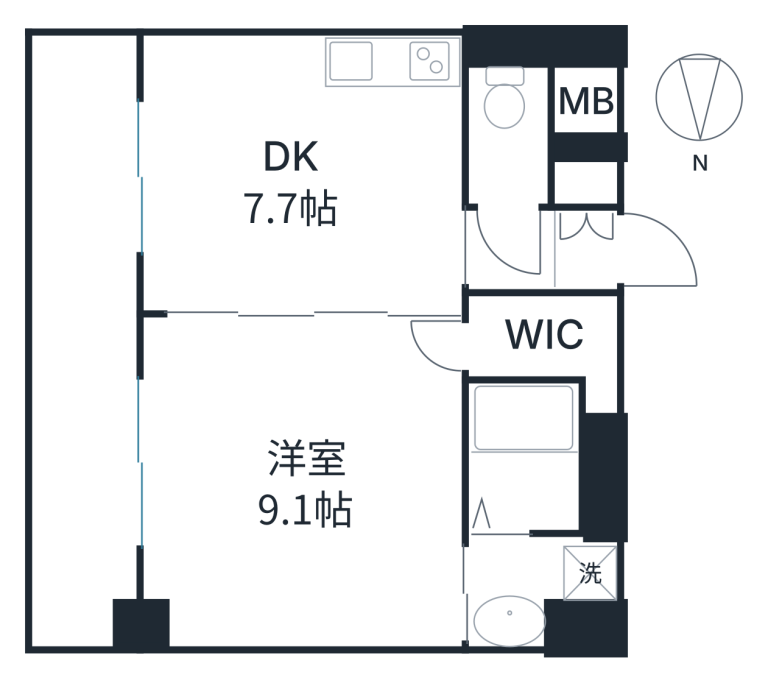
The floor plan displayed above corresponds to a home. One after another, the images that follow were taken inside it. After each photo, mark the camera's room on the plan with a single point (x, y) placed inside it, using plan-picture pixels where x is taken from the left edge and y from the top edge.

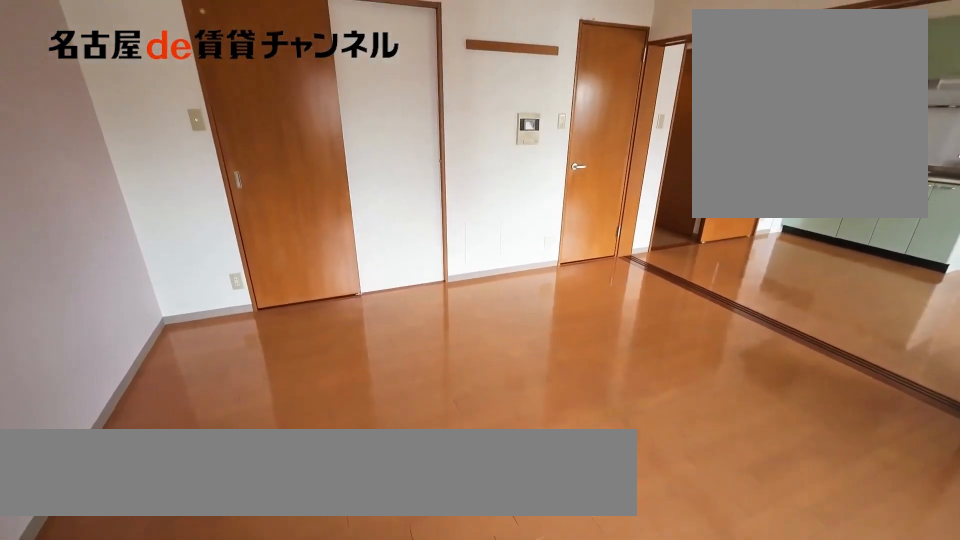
(298, 483)
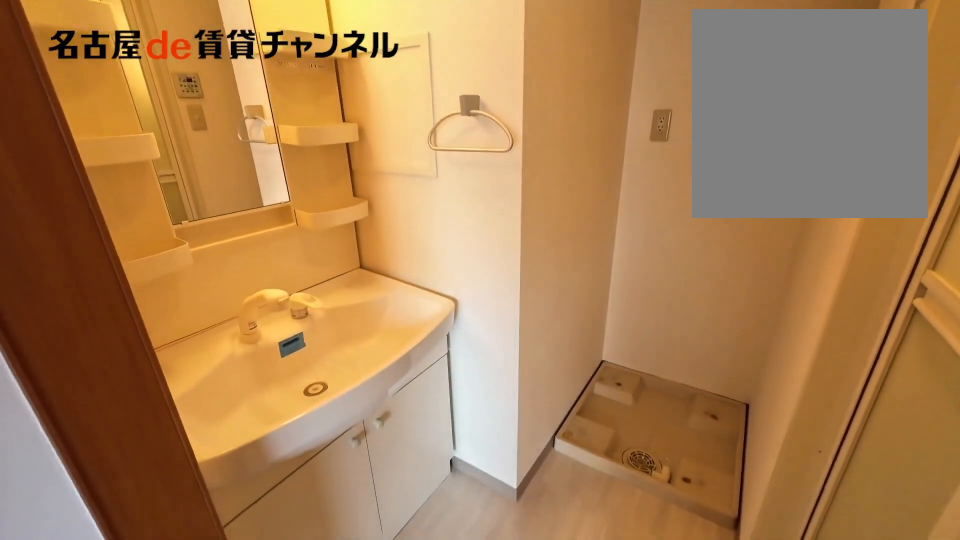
(538, 585)
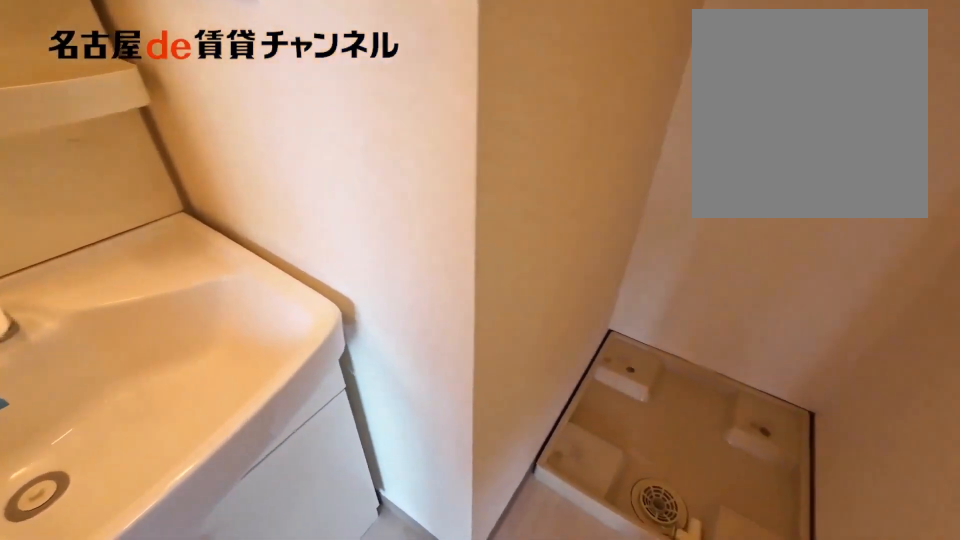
(538, 585)
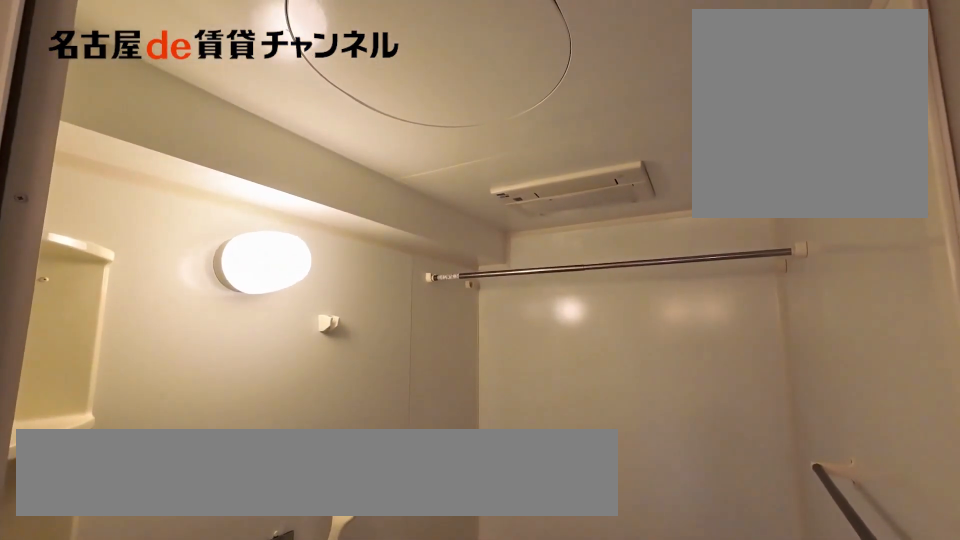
(525, 456)
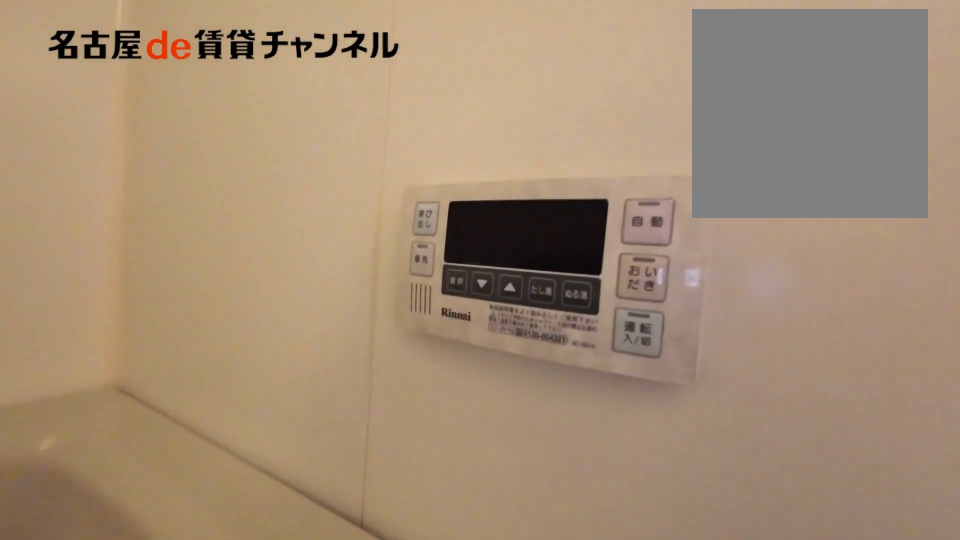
(525, 456)
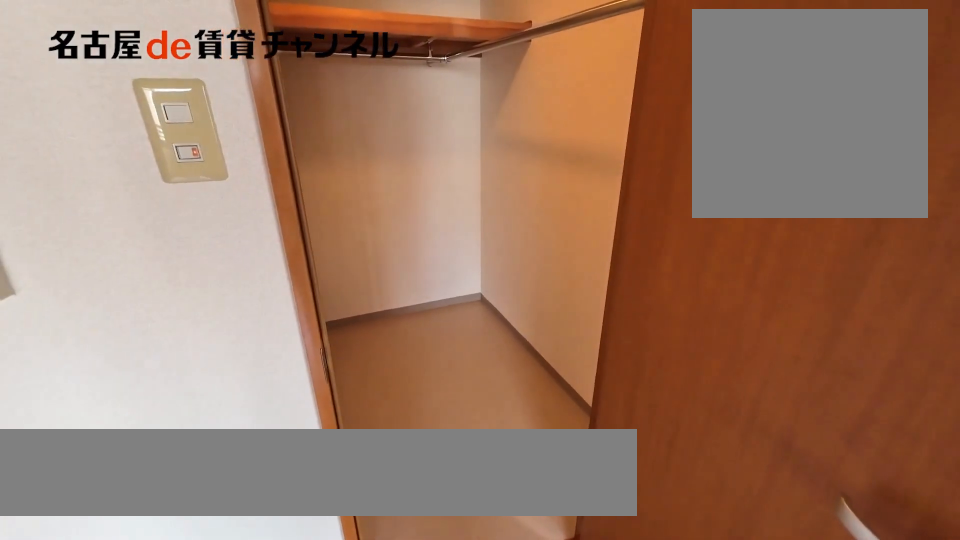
(553, 341)
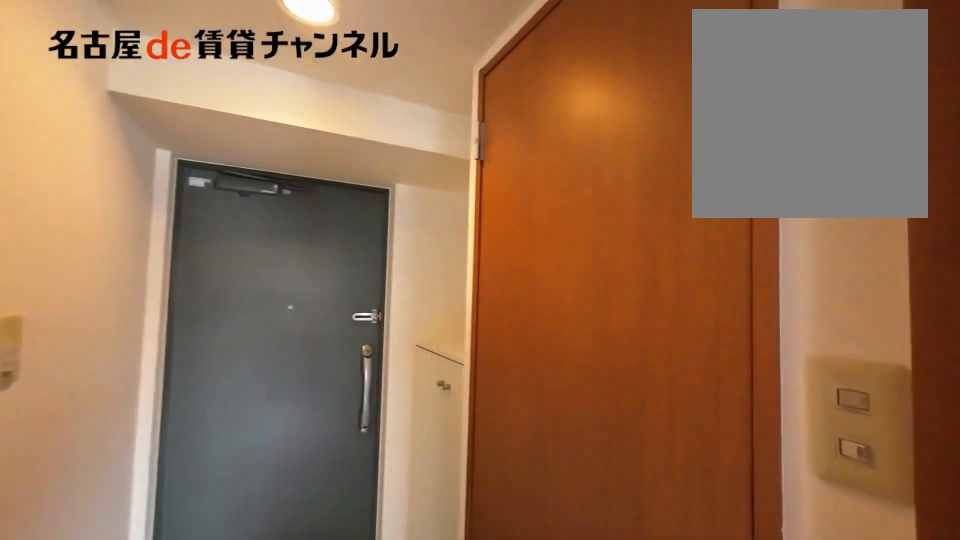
(510, 251)
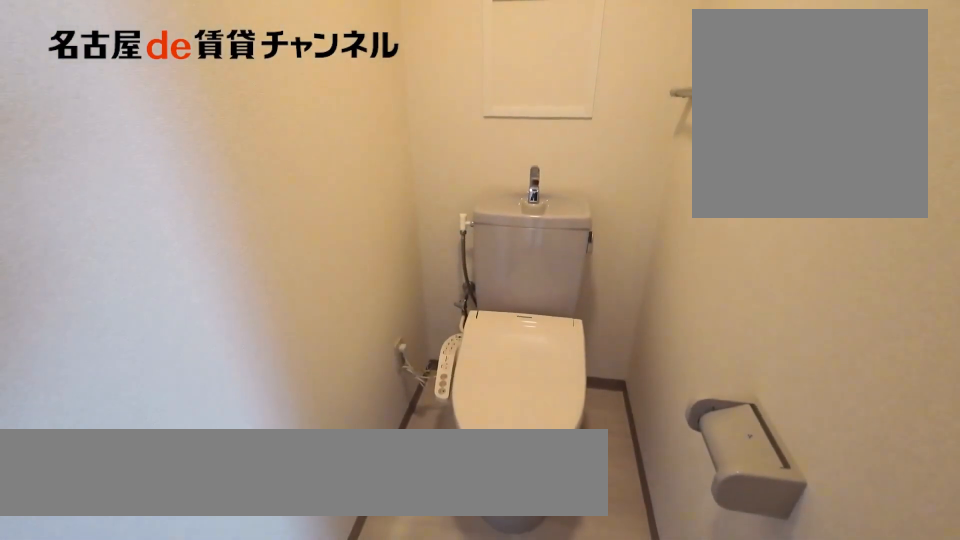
(509, 139)
